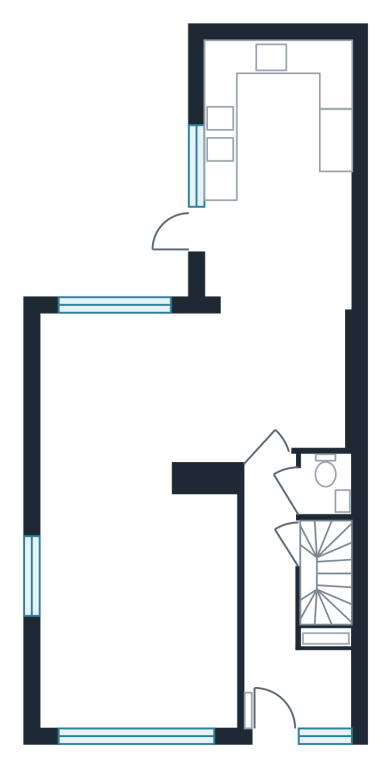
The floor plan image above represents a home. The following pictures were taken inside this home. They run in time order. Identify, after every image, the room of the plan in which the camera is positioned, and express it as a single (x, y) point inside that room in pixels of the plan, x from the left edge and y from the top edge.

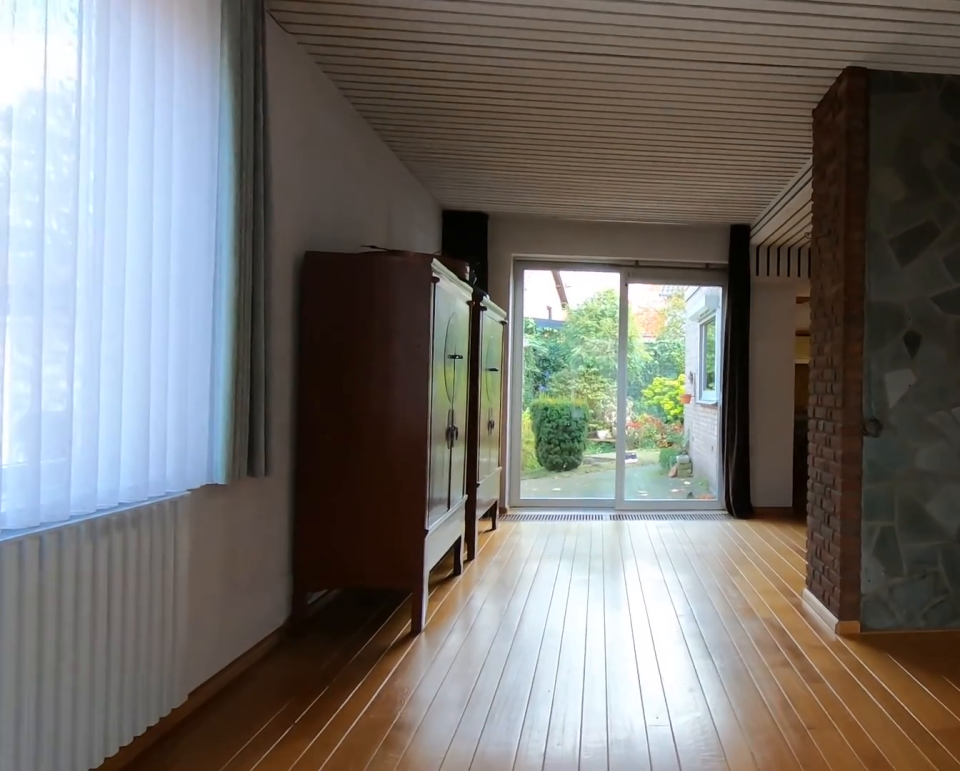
(137, 606)
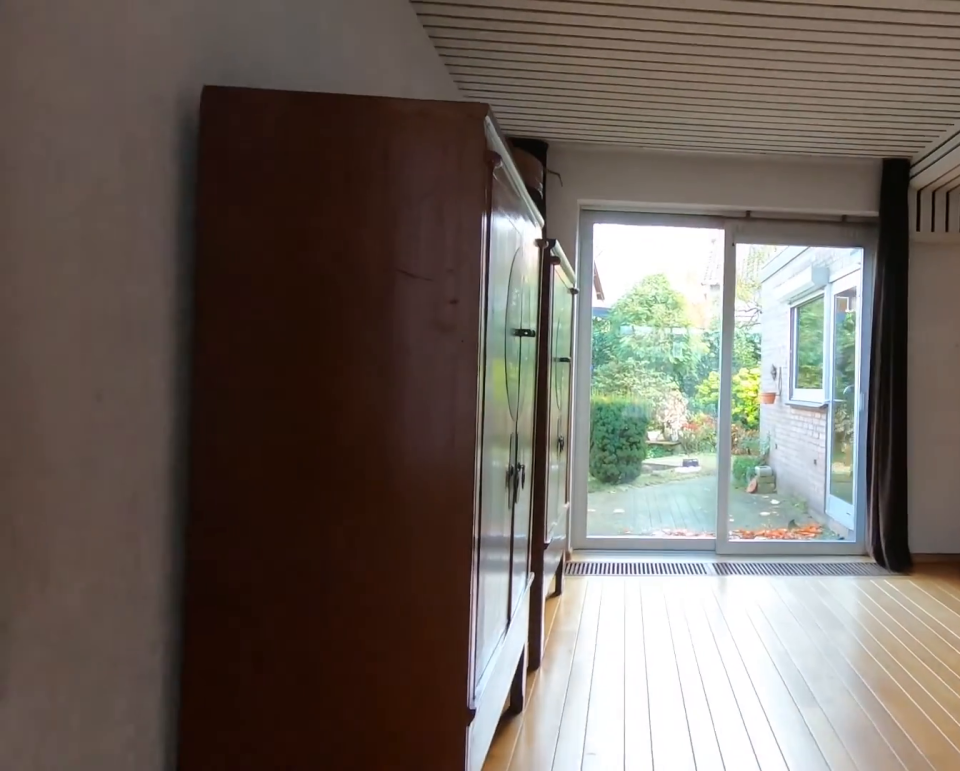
(137, 606)
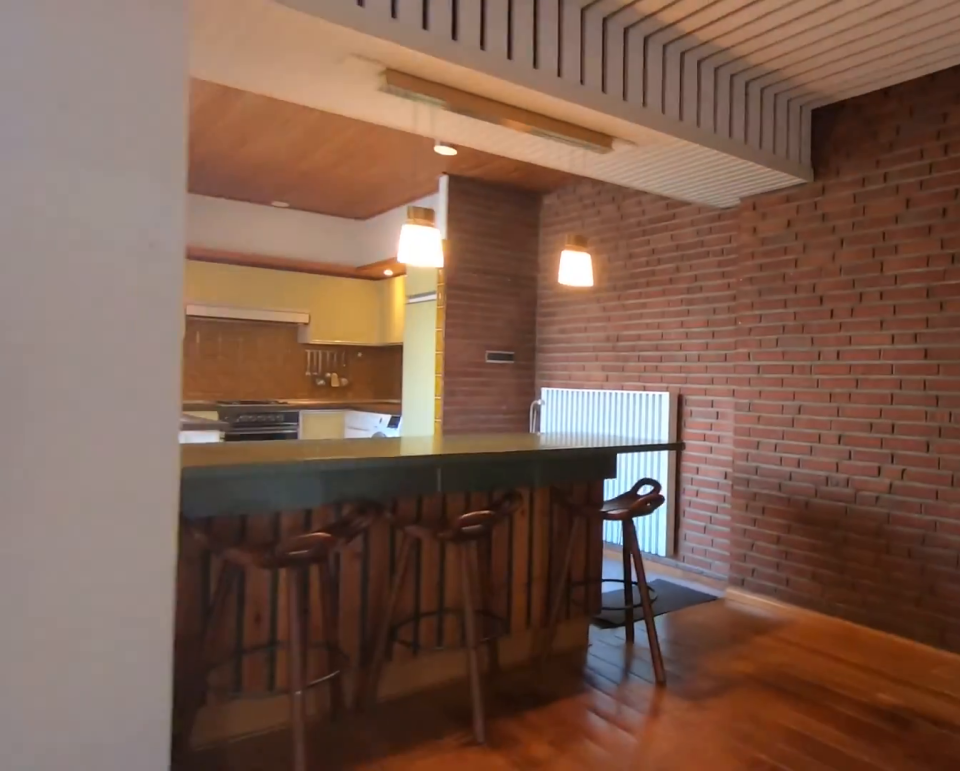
(188, 388)
